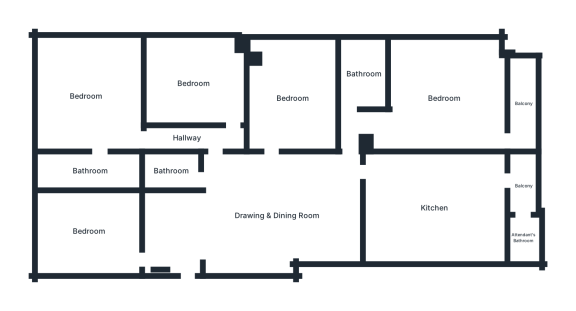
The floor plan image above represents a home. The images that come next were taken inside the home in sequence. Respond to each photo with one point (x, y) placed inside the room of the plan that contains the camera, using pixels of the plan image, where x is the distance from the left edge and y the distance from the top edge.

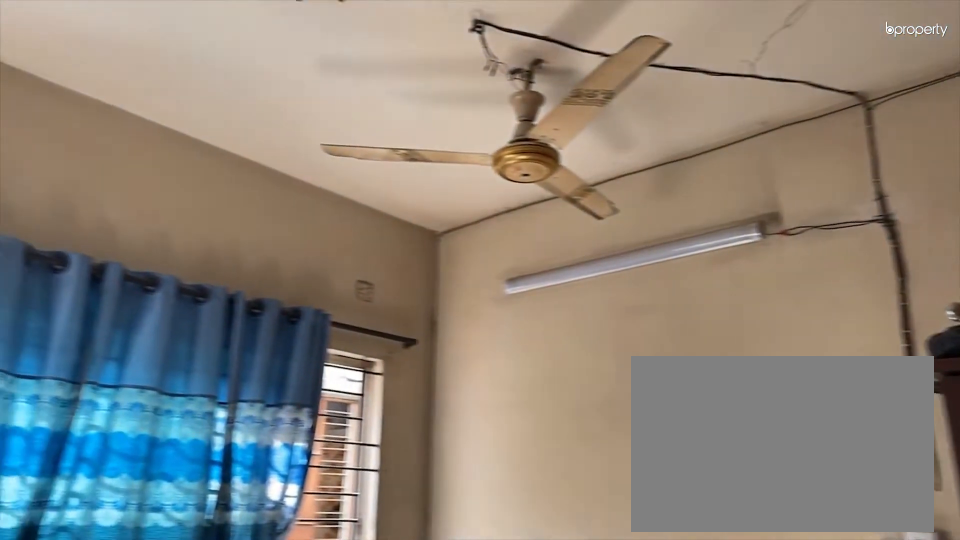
(86, 229)
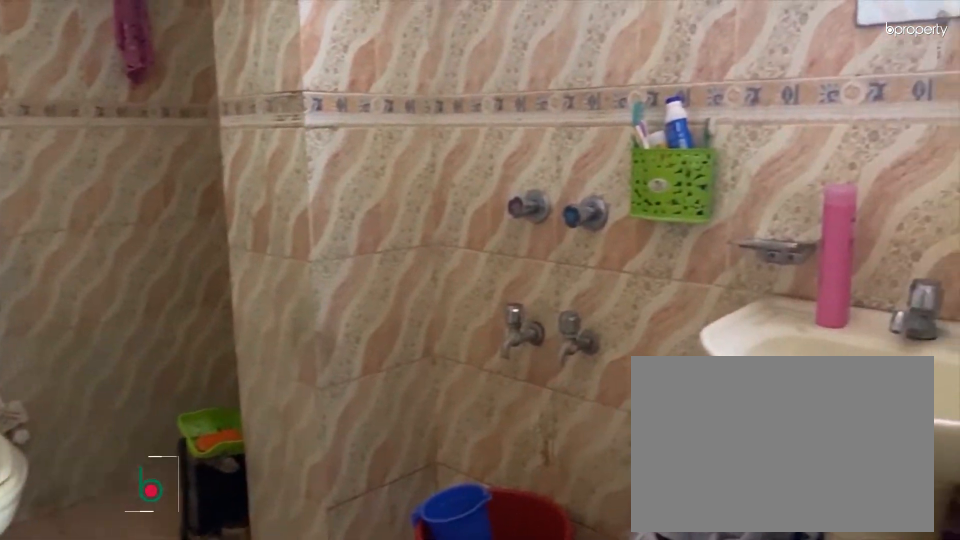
(173, 169)
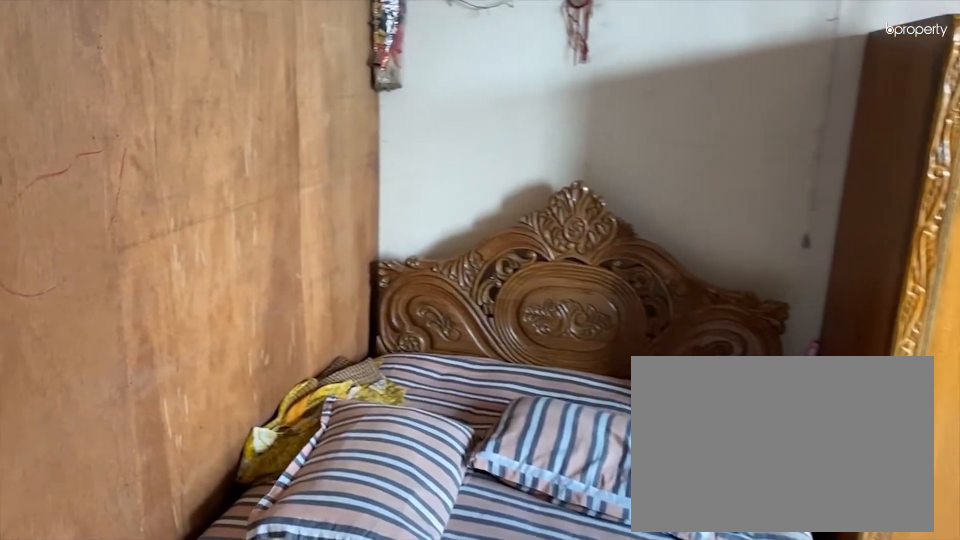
(193, 85)
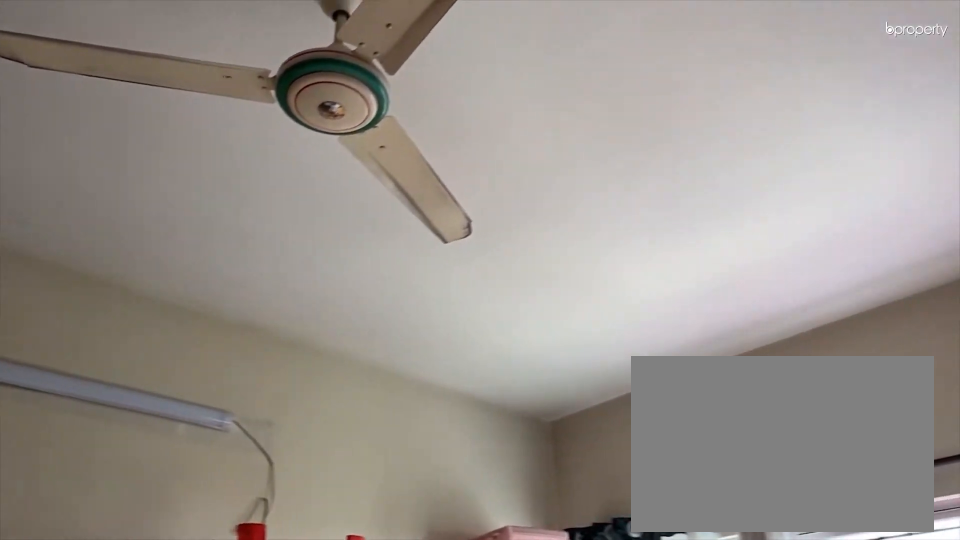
(193, 85)
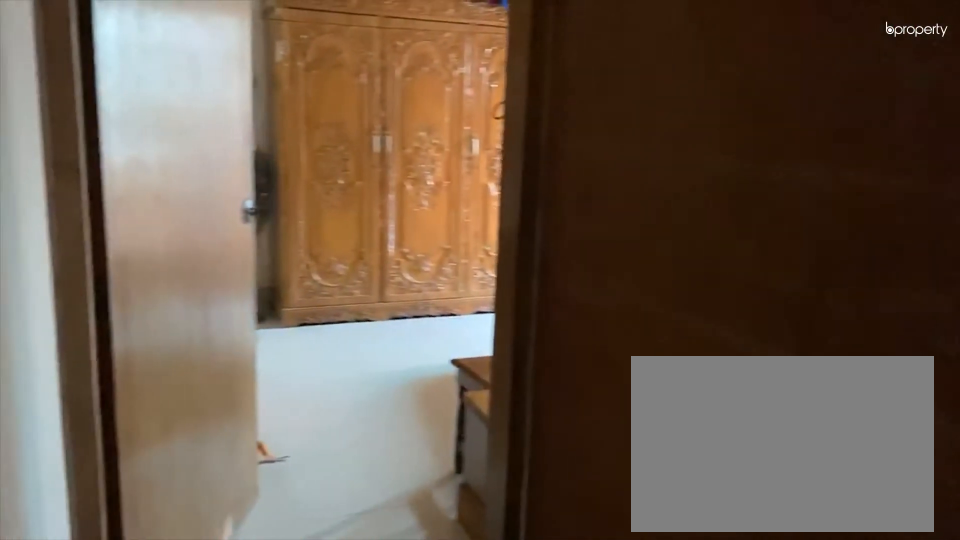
(169, 138)
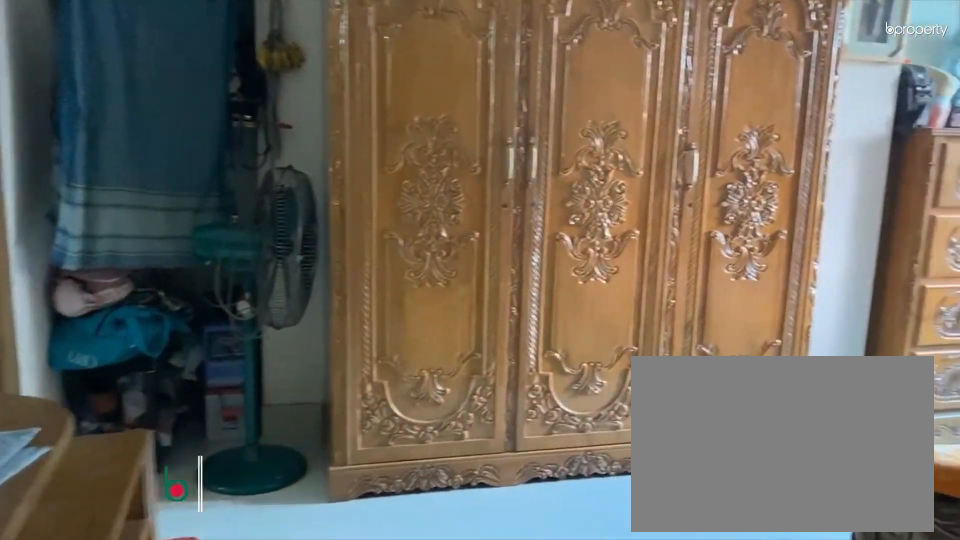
(85, 99)
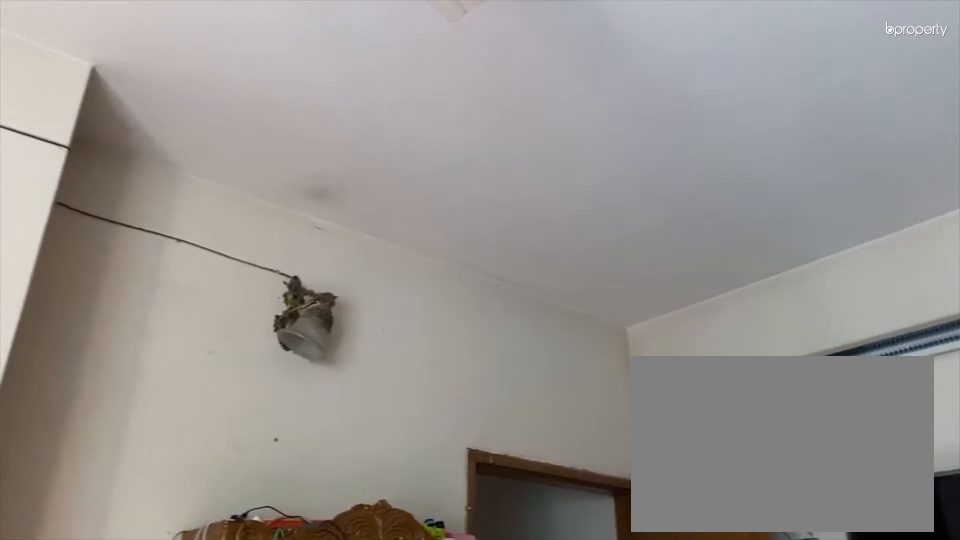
(85, 99)
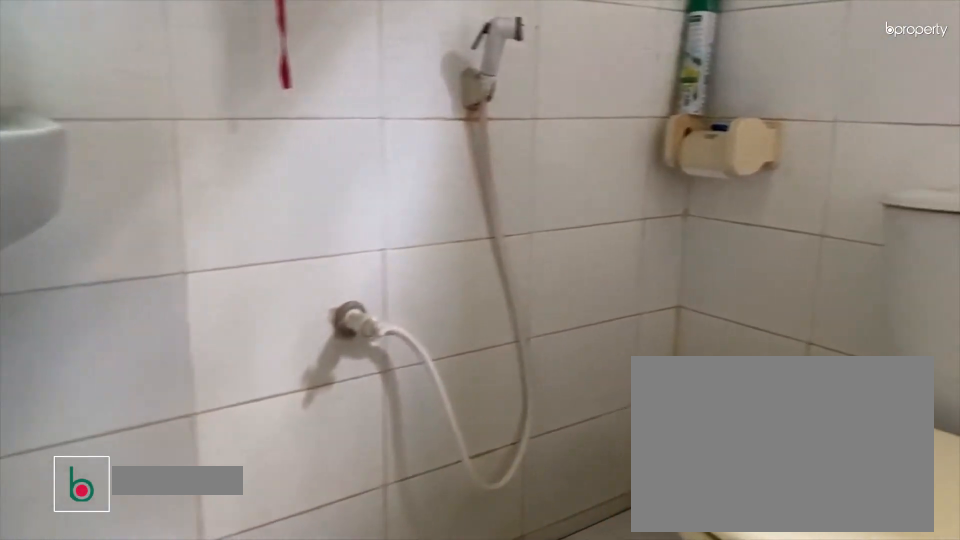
(88, 169)
